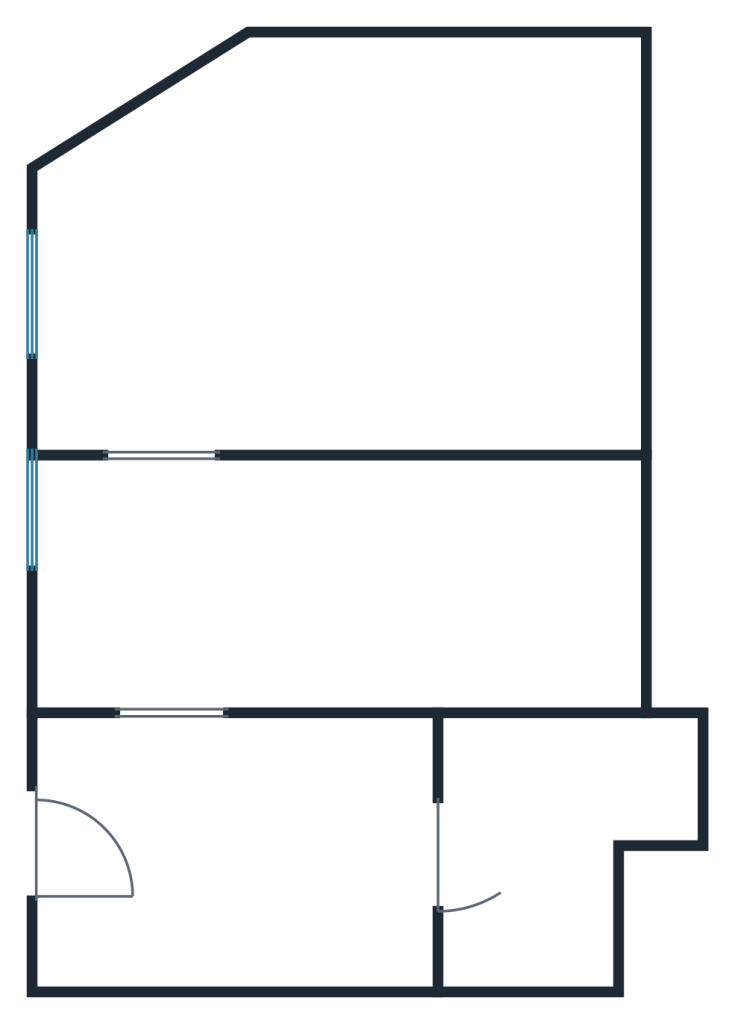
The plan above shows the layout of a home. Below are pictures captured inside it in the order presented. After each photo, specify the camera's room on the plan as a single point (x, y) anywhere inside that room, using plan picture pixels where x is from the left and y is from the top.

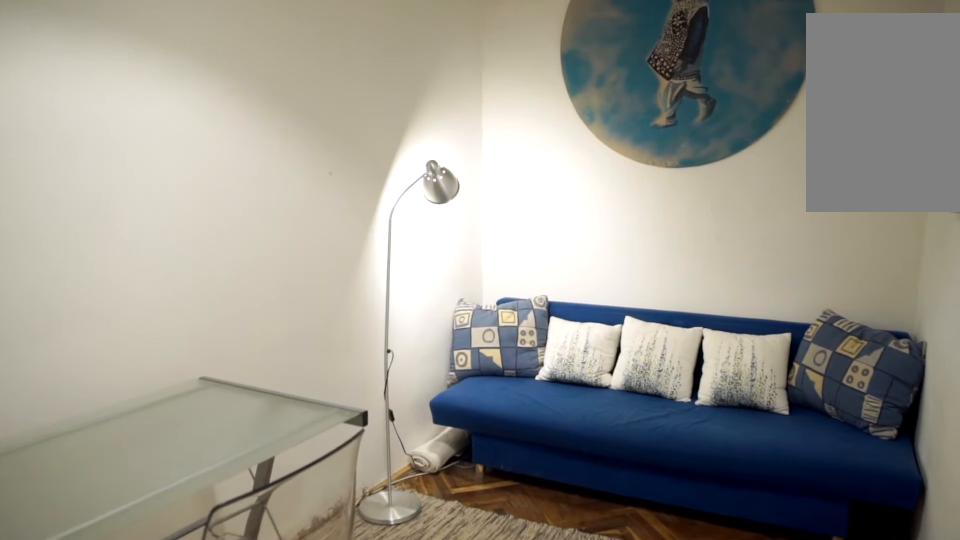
(330, 585)
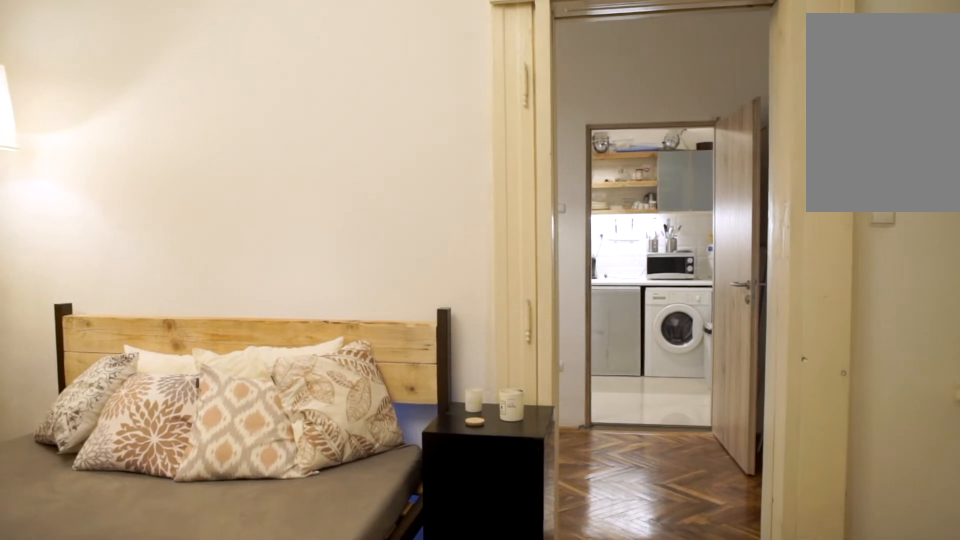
(298, 267)
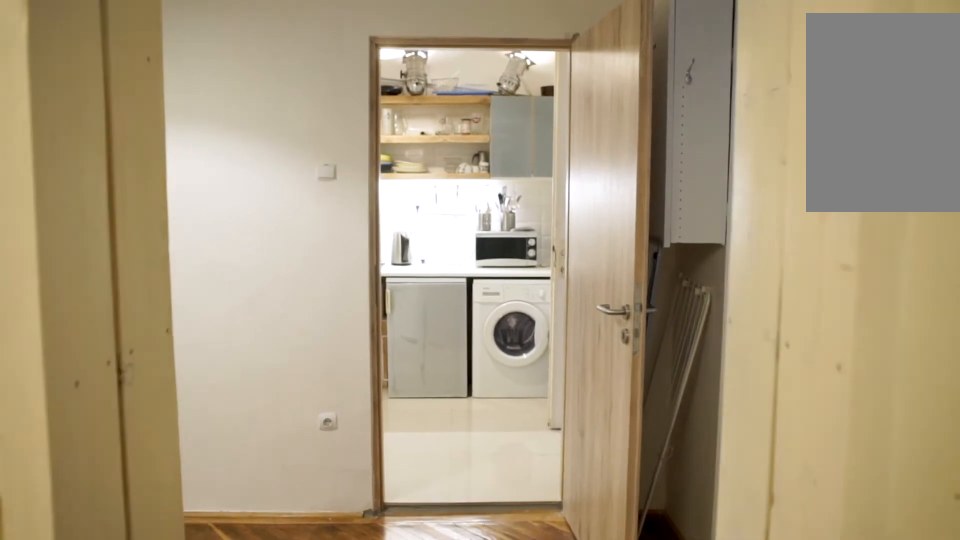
(298, 267)
